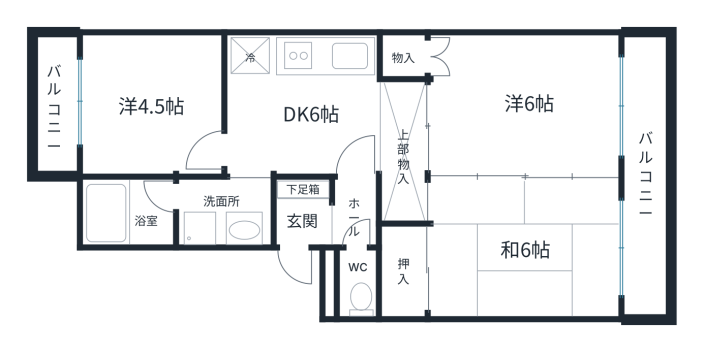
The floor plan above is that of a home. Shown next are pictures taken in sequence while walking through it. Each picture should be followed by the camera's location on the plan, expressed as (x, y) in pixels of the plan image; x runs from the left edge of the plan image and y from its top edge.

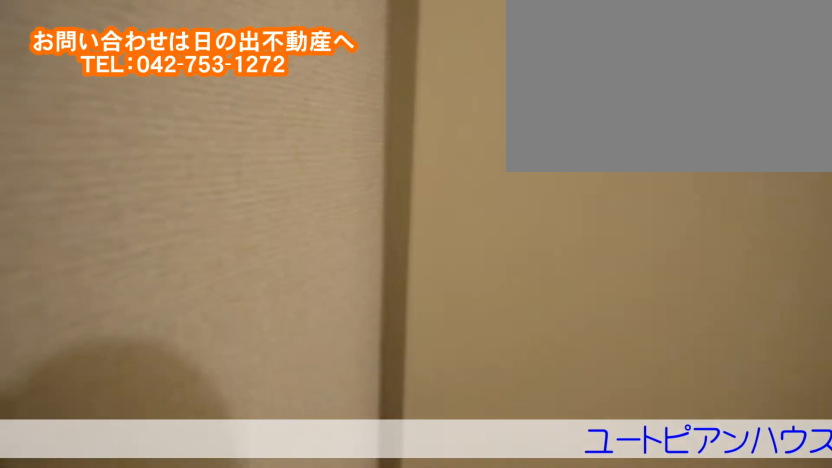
(324, 236)
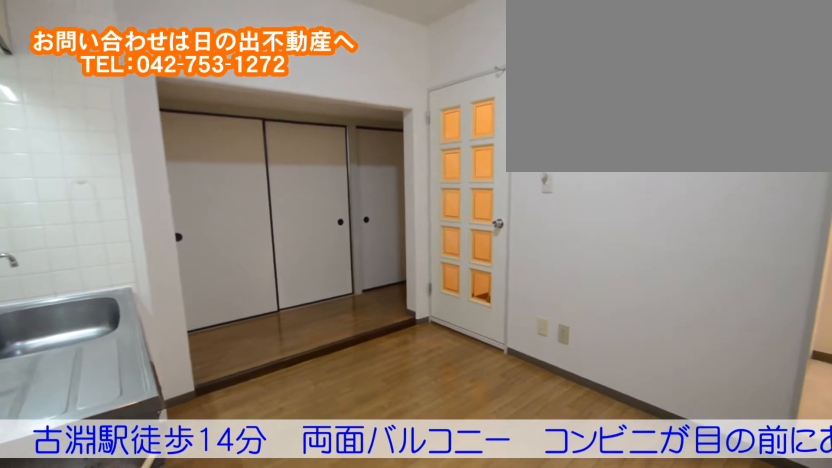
(323, 151)
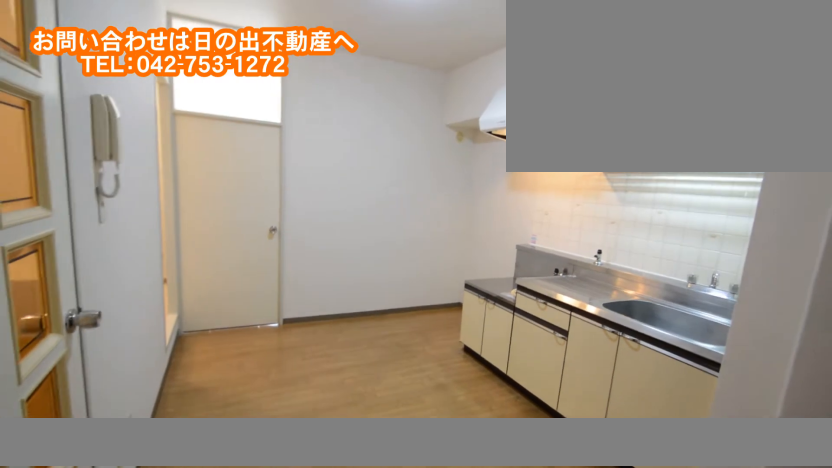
(322, 154)
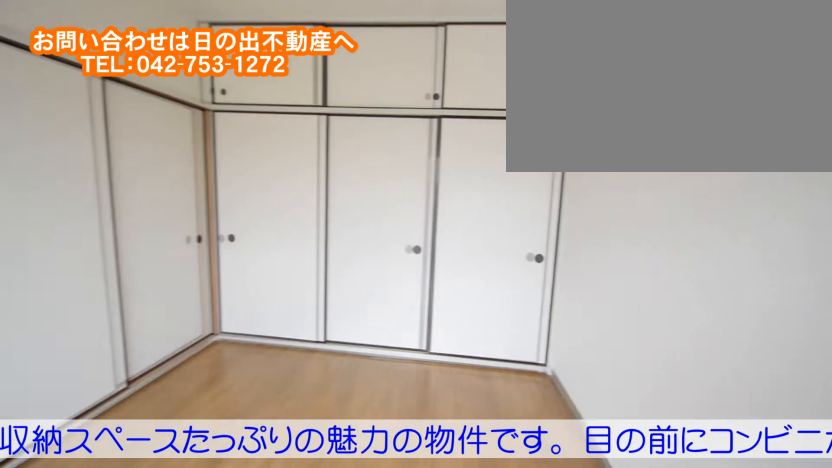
(593, 126)
